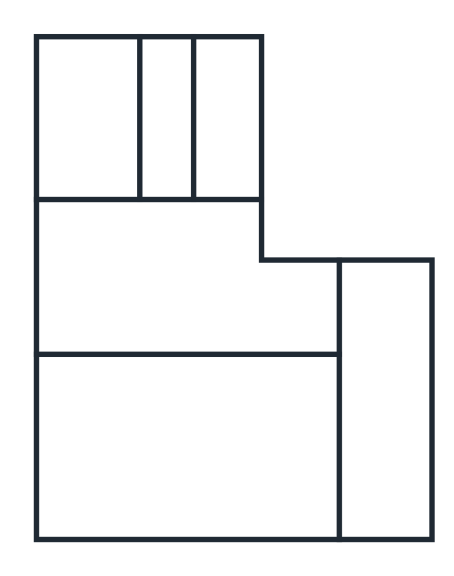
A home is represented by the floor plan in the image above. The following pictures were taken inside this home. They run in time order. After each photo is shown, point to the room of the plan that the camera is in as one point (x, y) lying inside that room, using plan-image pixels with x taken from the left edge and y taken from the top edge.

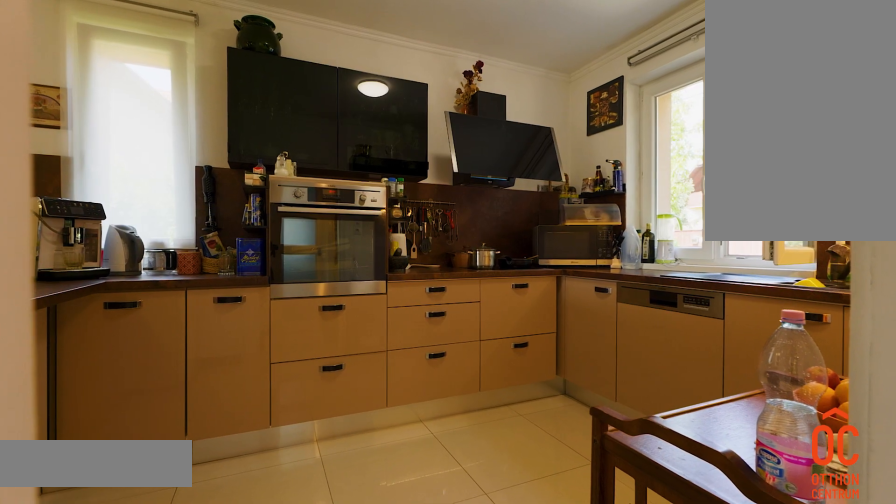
(89, 132)
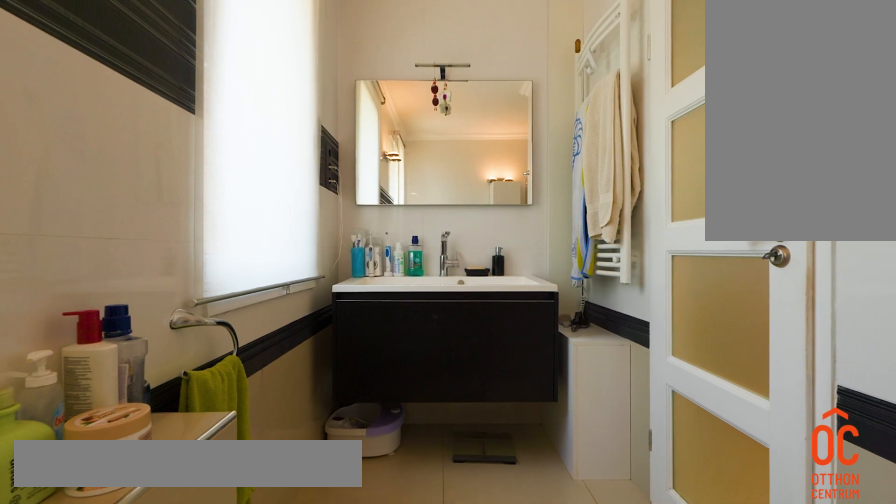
(234, 133)
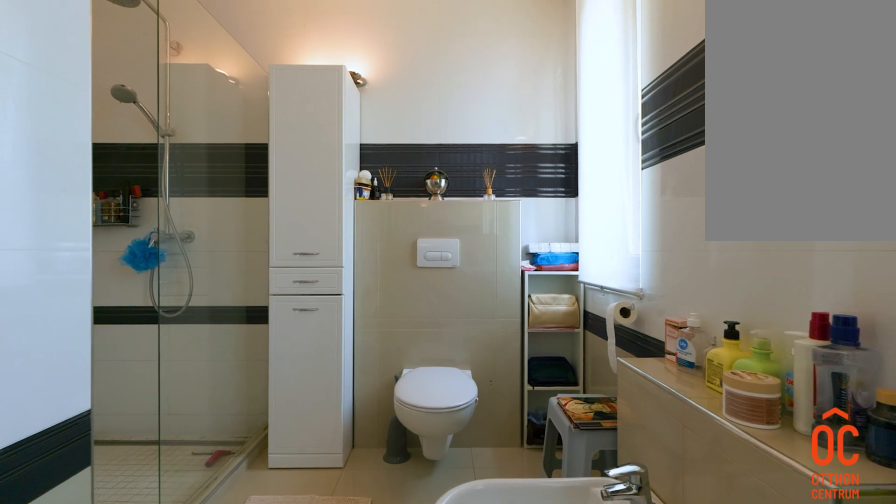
(234, 132)
